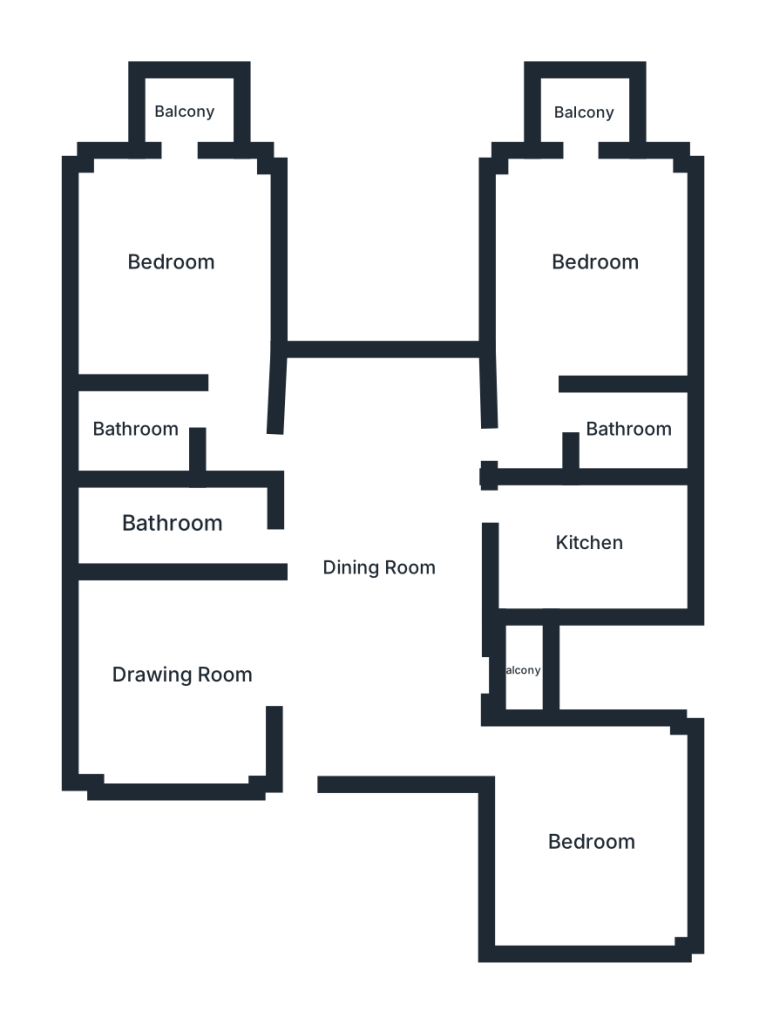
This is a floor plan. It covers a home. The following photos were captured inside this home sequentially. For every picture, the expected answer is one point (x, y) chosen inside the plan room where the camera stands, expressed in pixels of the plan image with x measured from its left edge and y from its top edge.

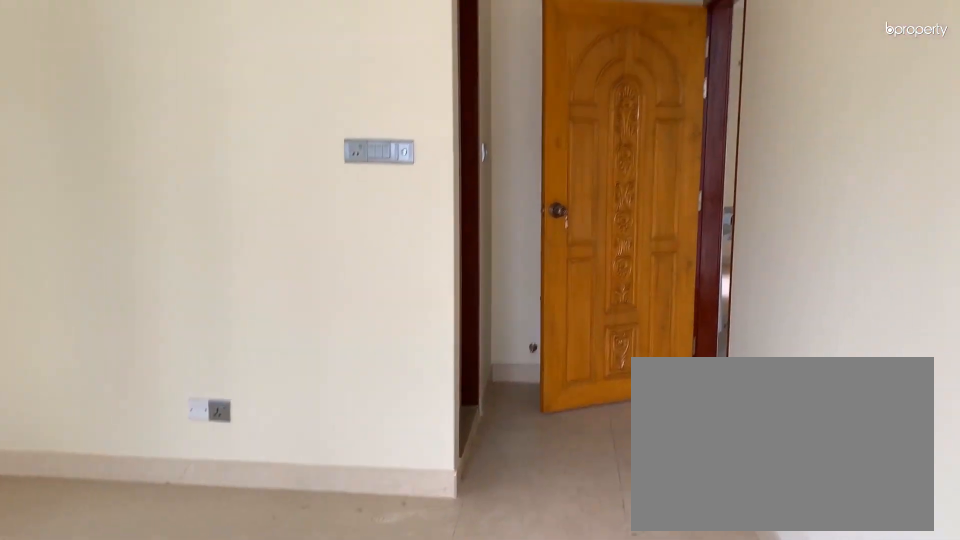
(591, 265)
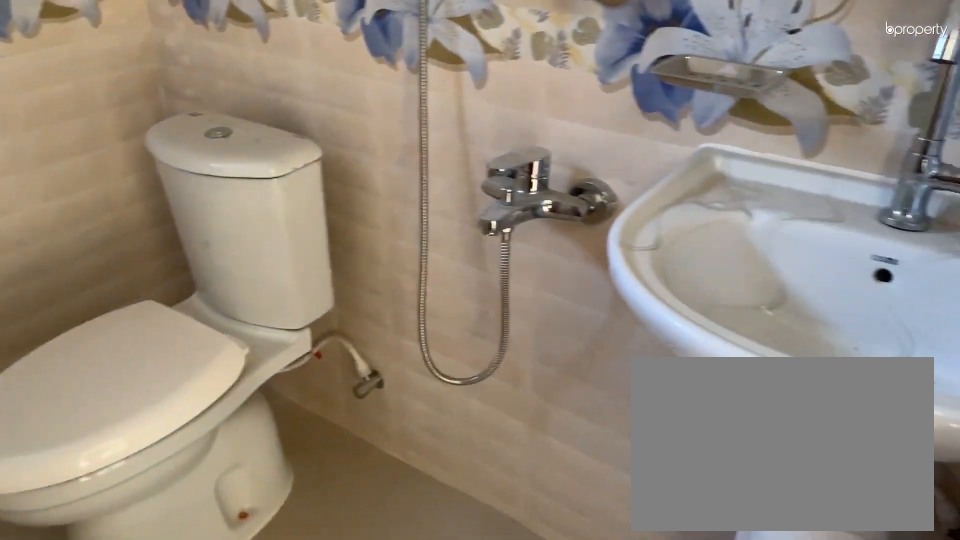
(629, 432)
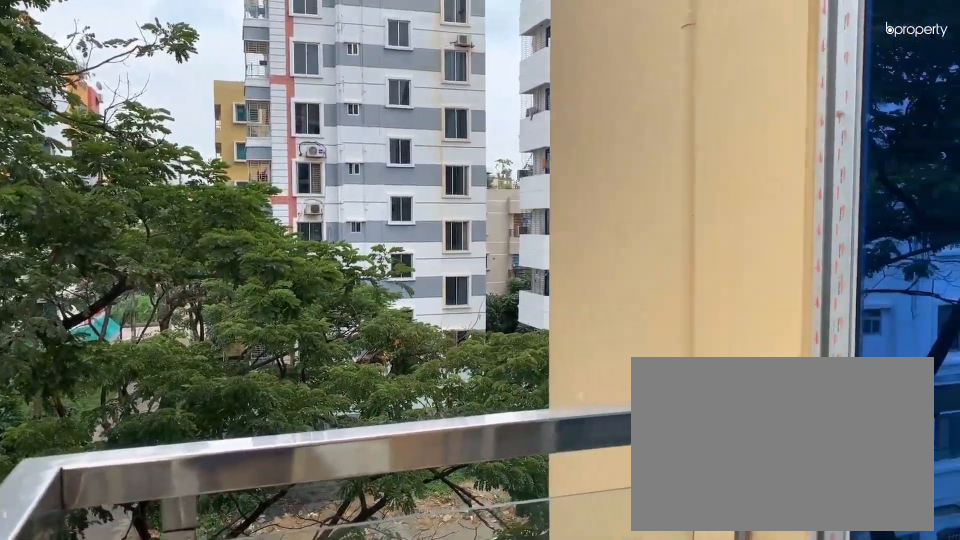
(584, 110)
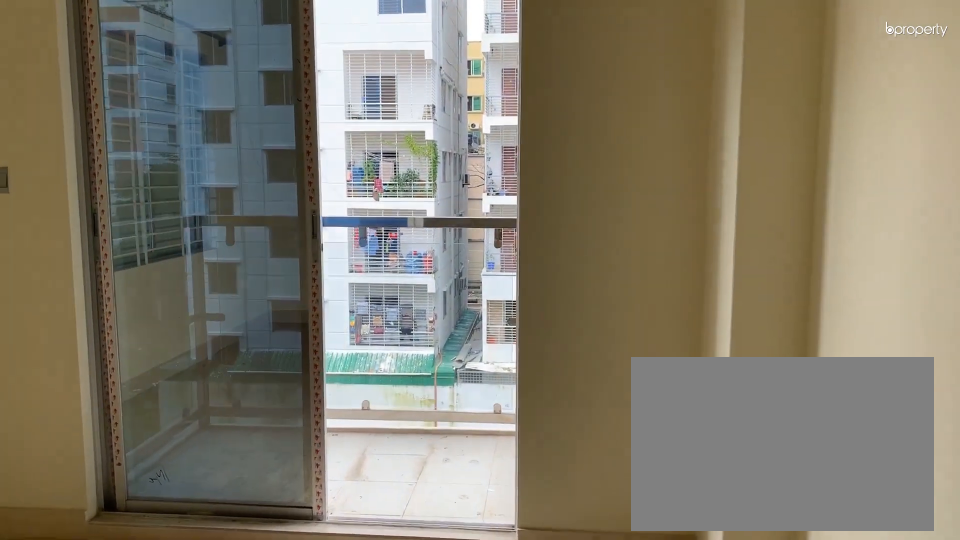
(173, 263)
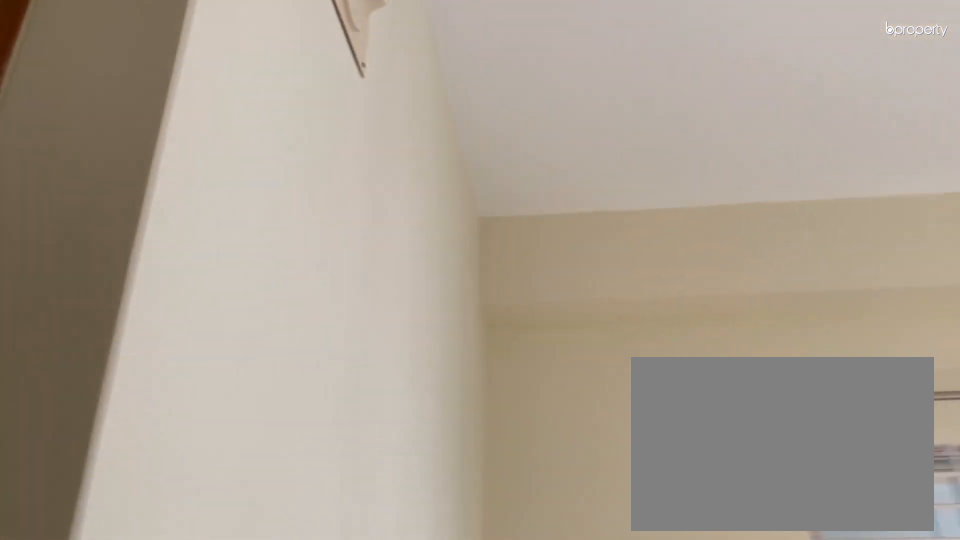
(173, 263)
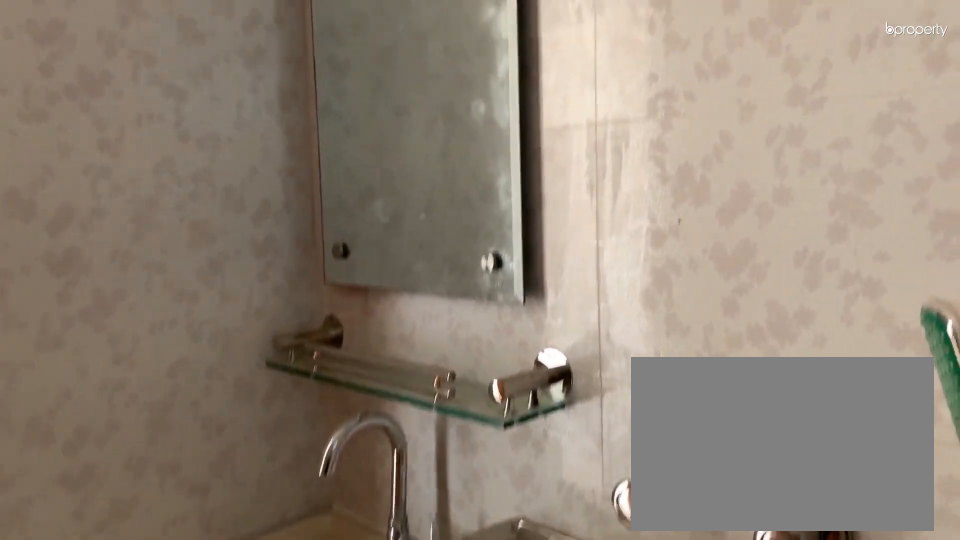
(136, 422)
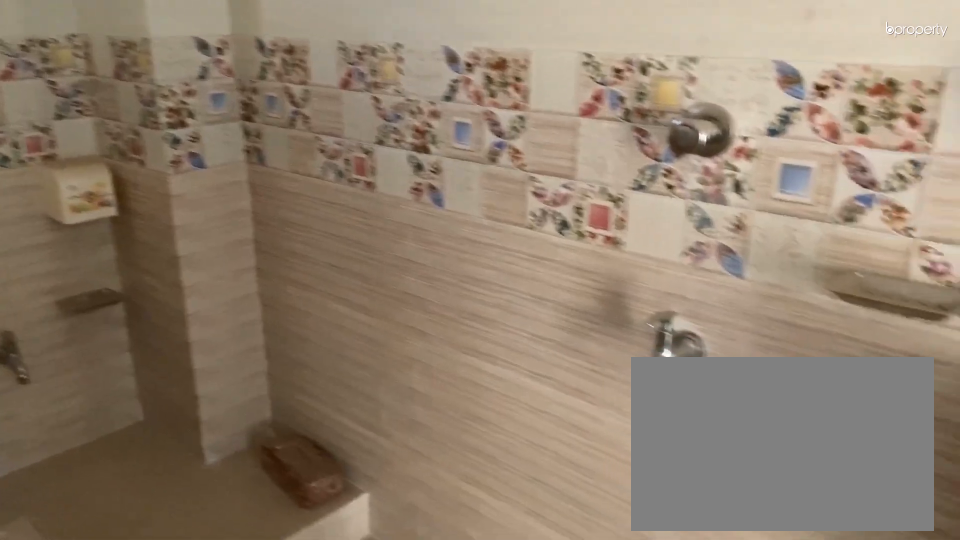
(174, 524)
